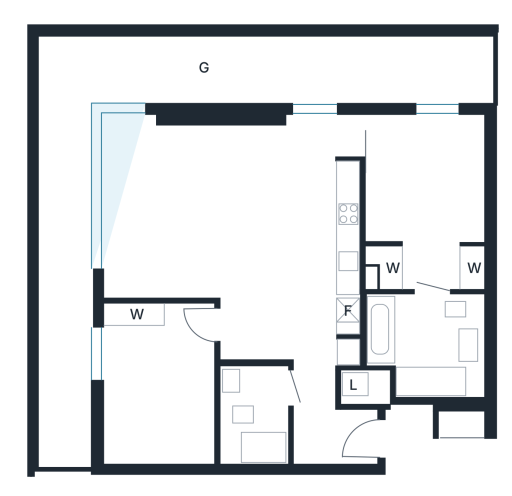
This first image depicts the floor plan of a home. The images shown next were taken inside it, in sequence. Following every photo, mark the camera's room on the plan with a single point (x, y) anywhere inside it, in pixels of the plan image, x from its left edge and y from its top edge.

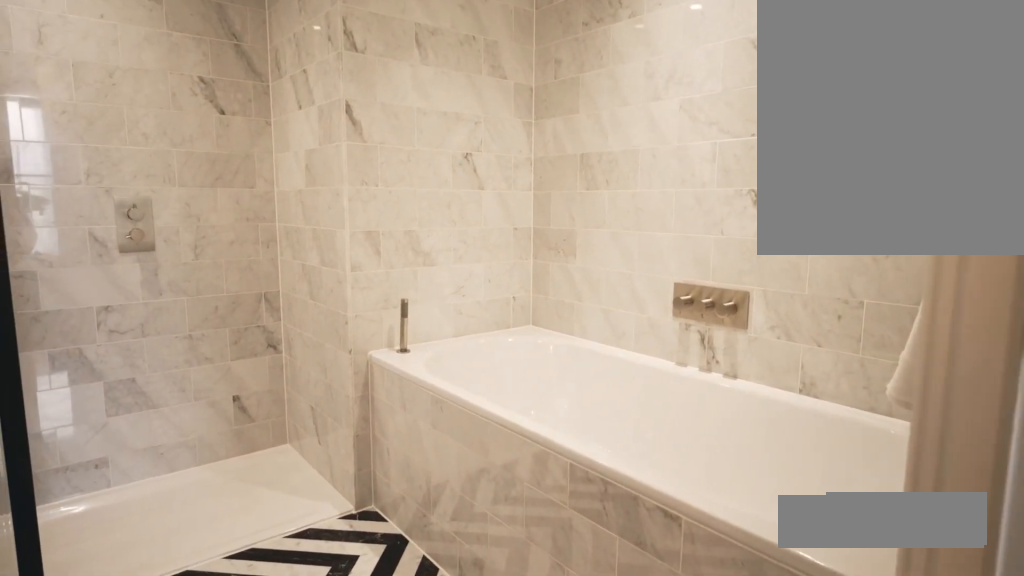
(398, 351)
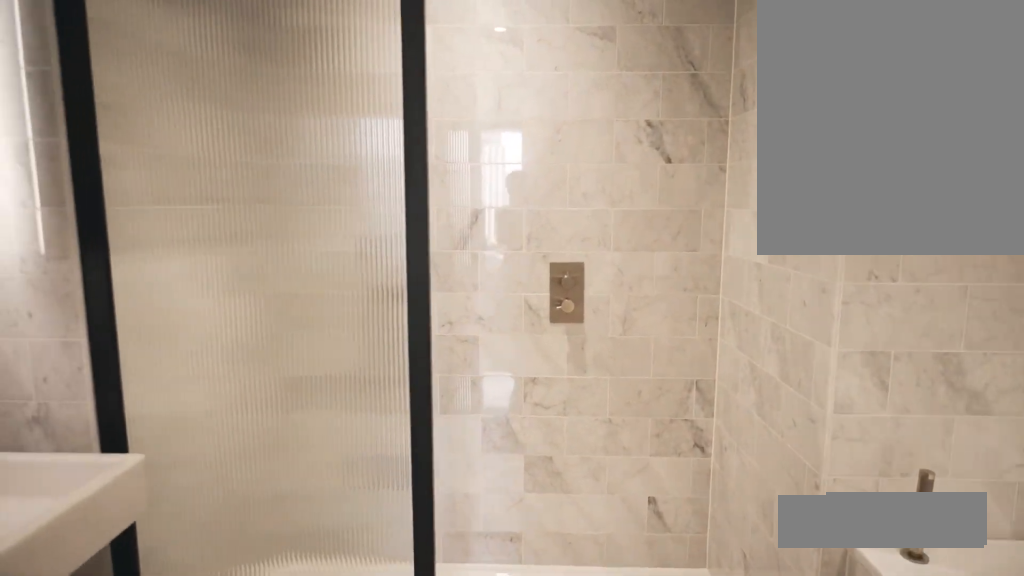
(398, 351)
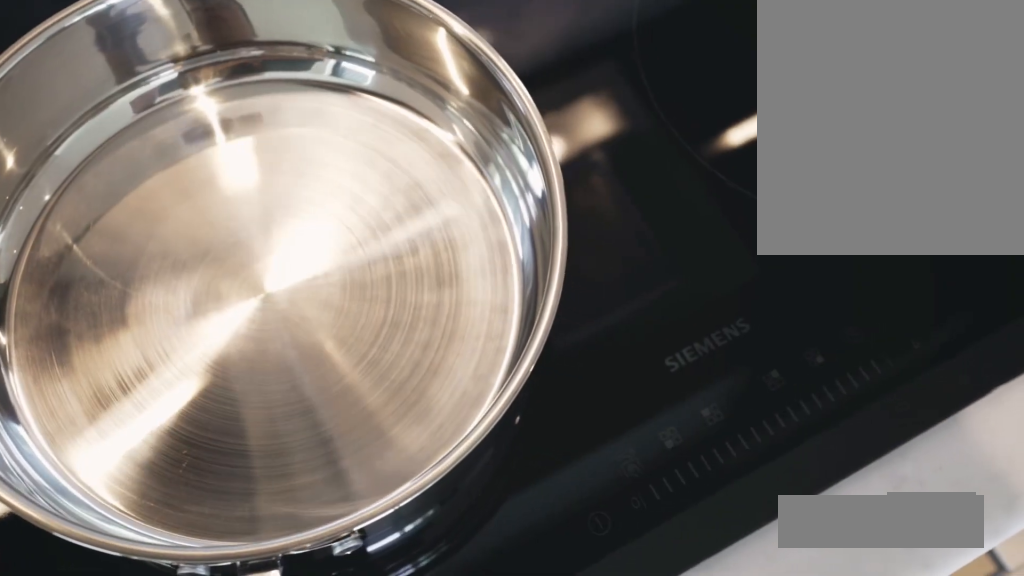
(295, 234)
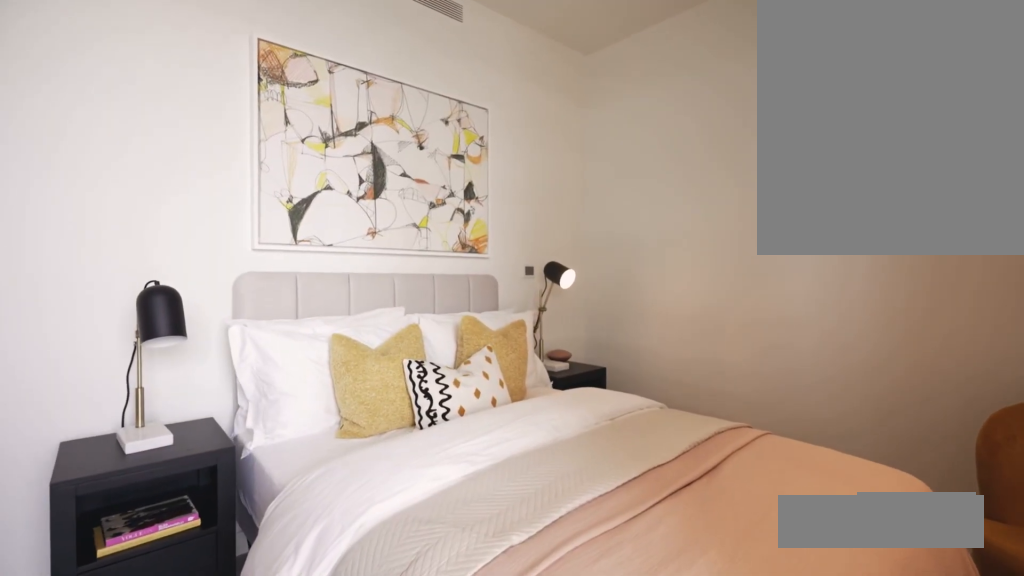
(158, 373)
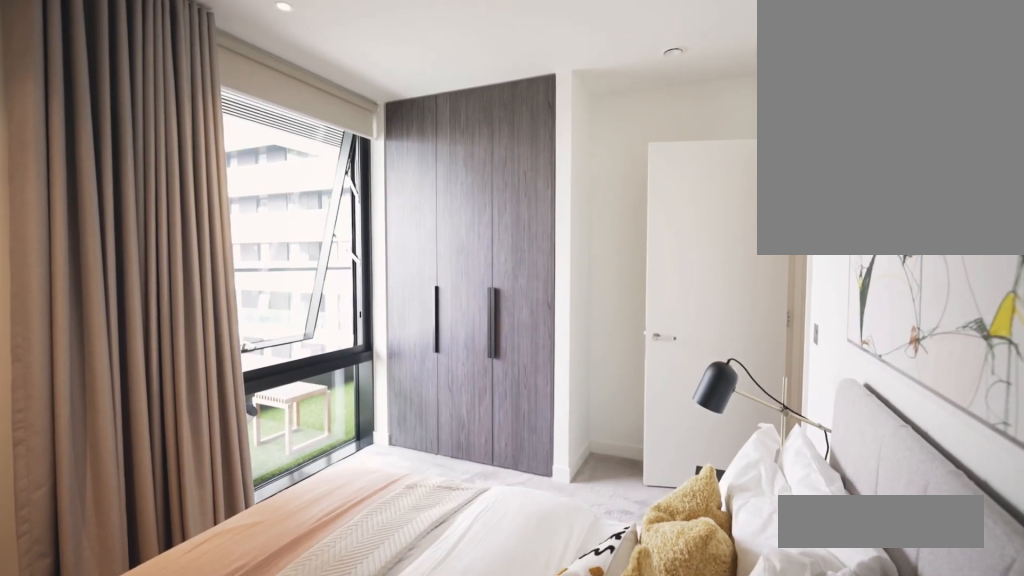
(158, 374)
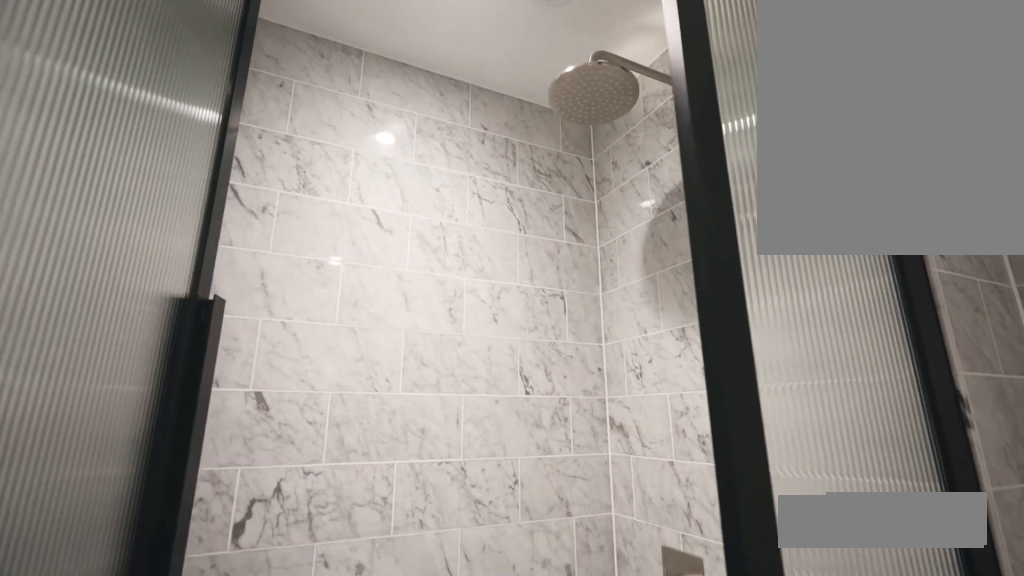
(257, 406)
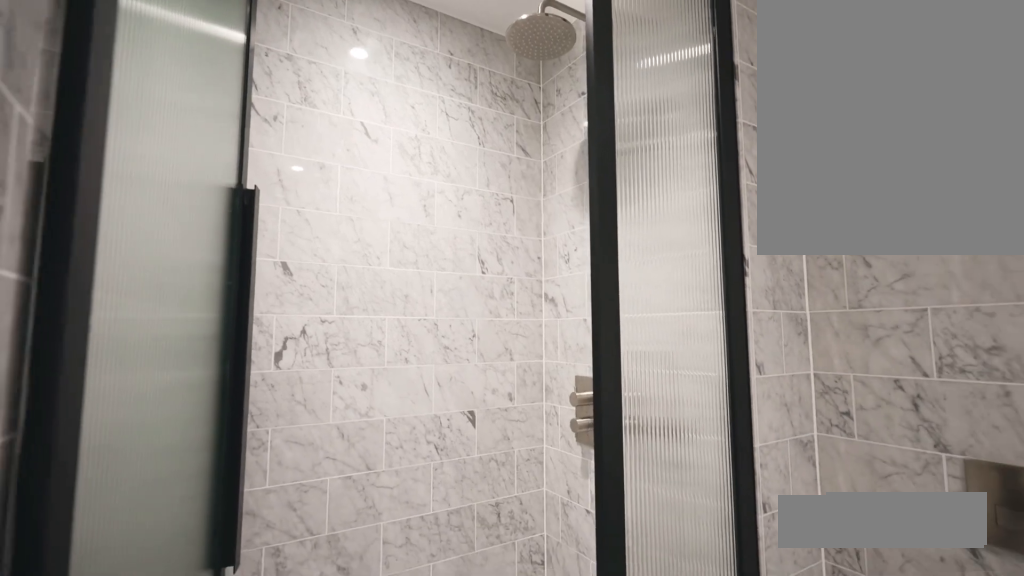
(257, 406)
